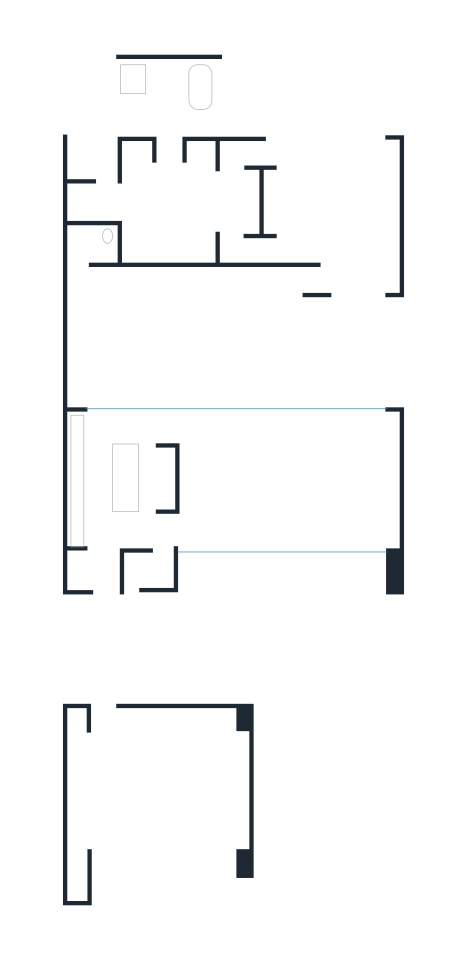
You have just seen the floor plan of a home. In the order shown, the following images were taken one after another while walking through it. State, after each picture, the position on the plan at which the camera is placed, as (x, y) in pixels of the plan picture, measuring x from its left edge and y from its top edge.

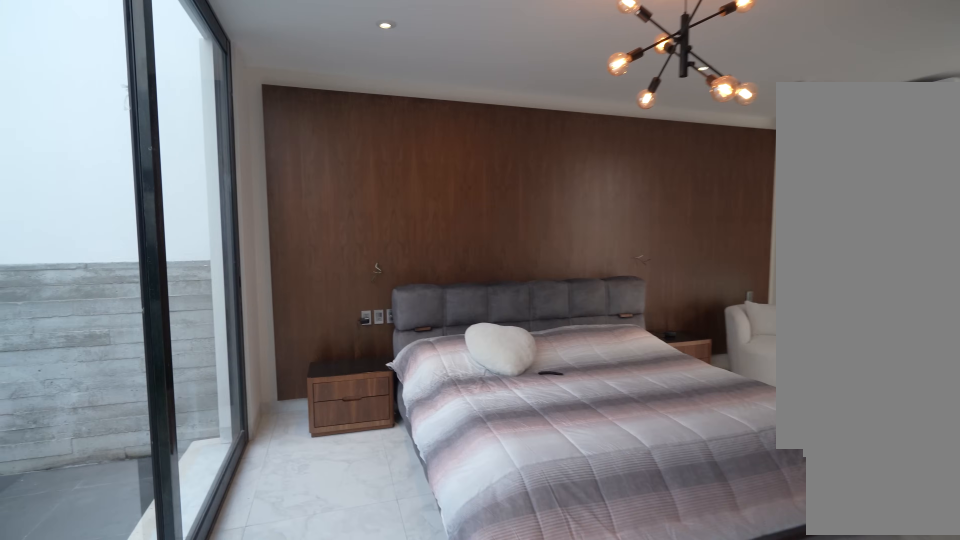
(347, 153)
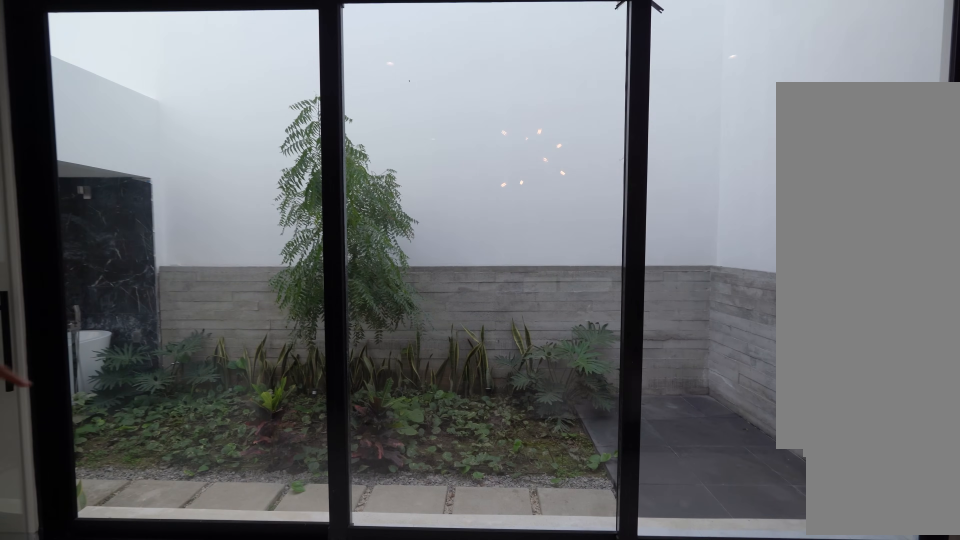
(347, 153)
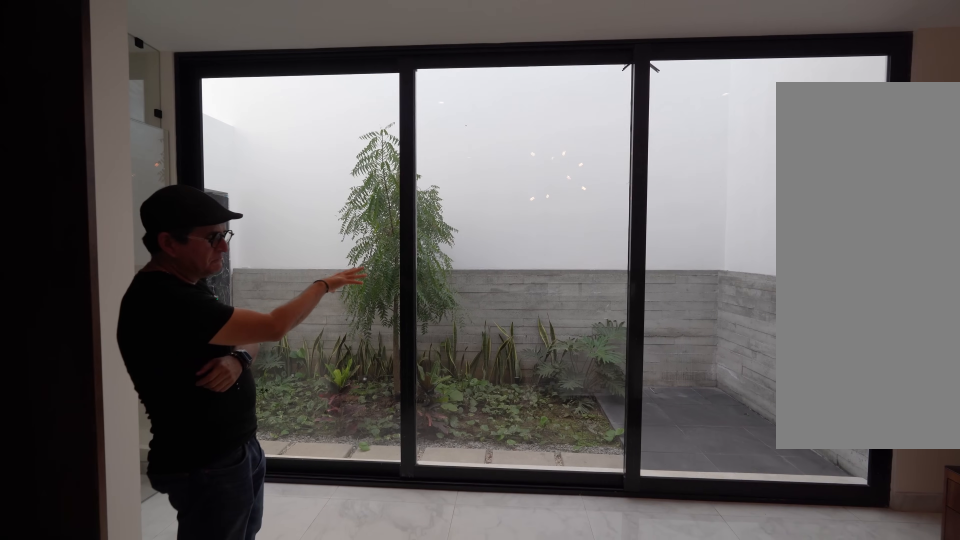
(348, 153)
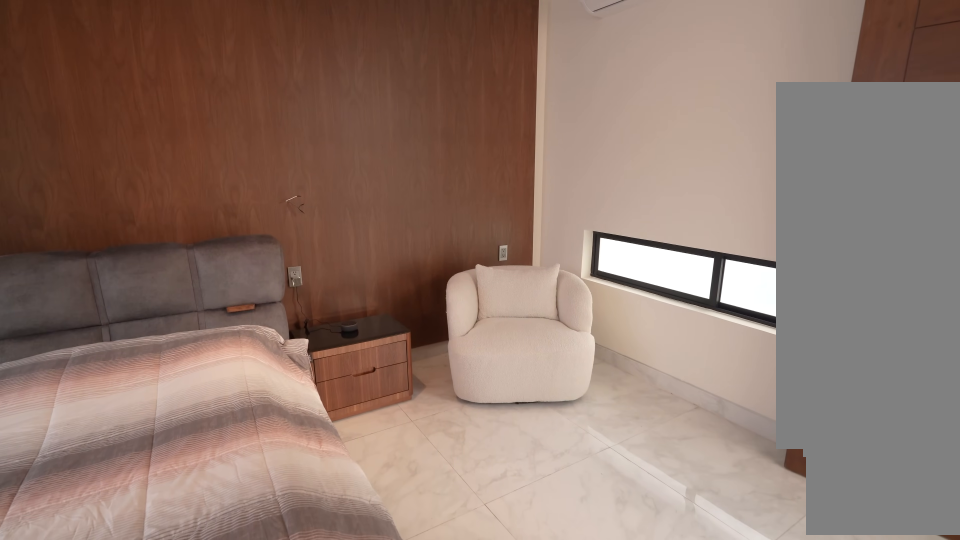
(320, 216)
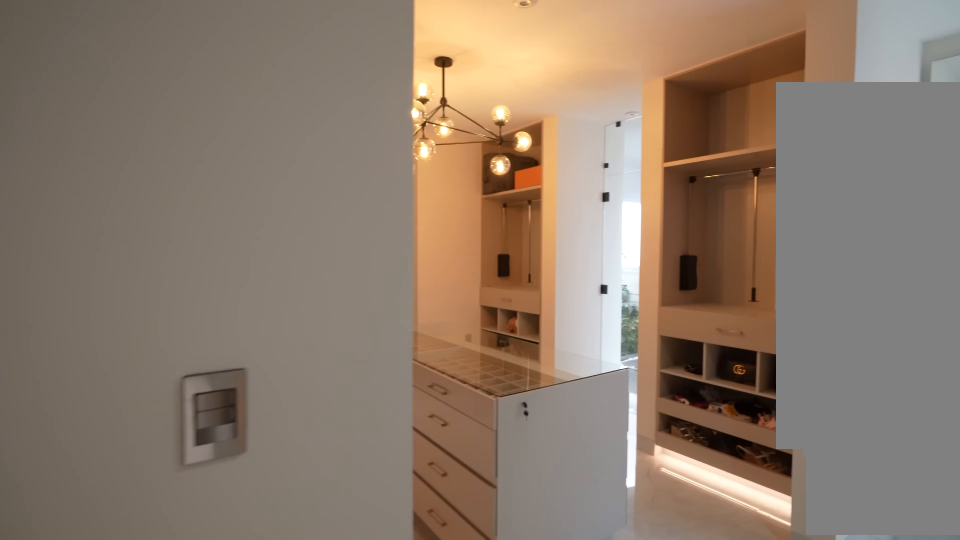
(210, 195)
